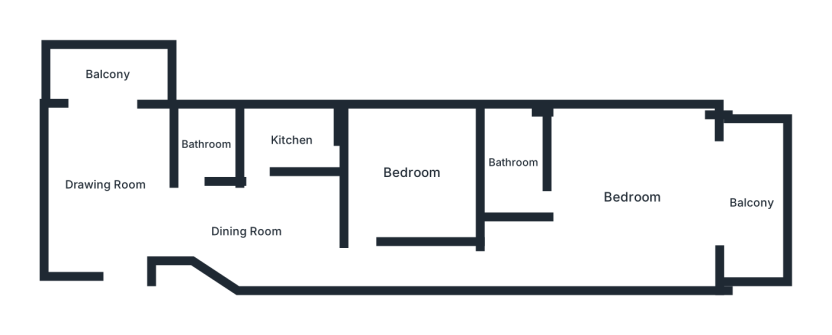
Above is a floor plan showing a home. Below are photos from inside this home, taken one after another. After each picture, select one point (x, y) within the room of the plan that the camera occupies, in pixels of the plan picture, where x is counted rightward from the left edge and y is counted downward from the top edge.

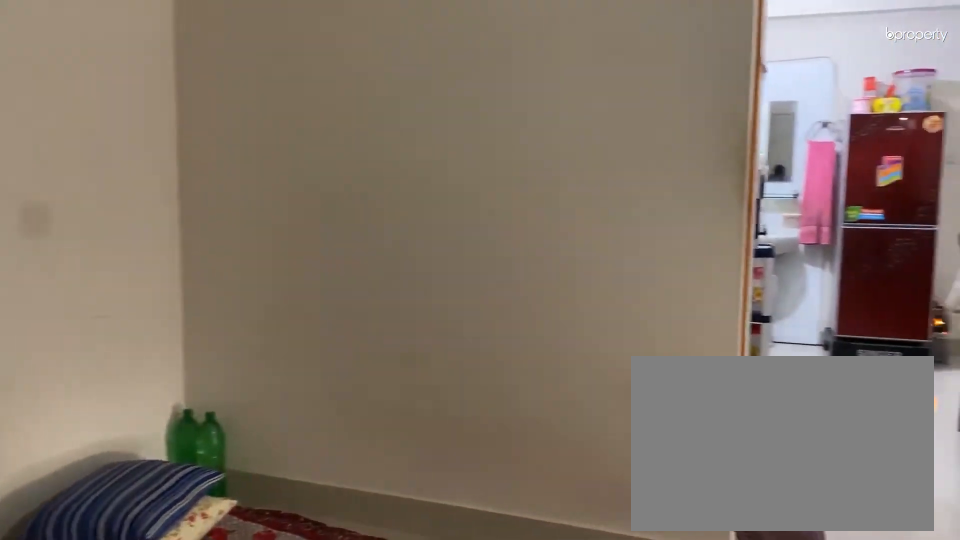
(103, 185)
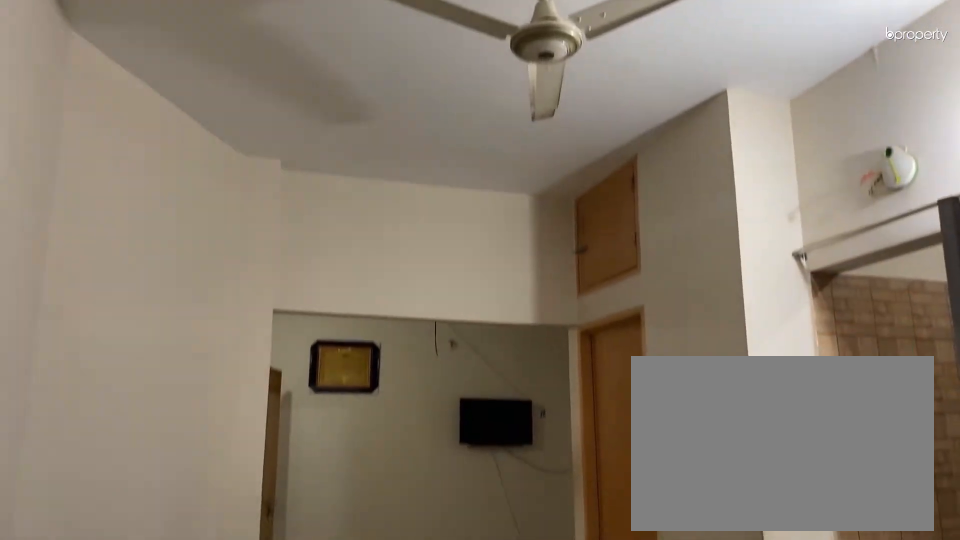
(245, 229)
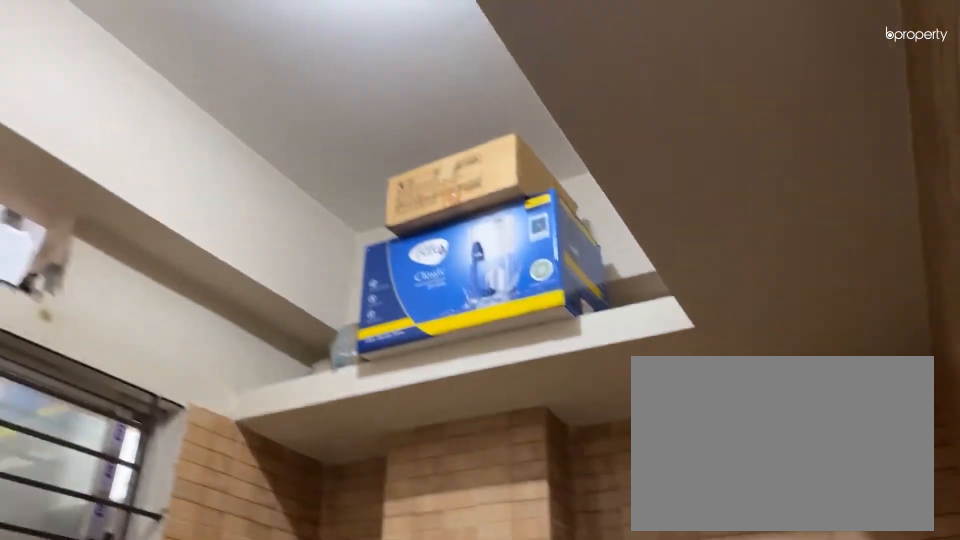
(293, 136)
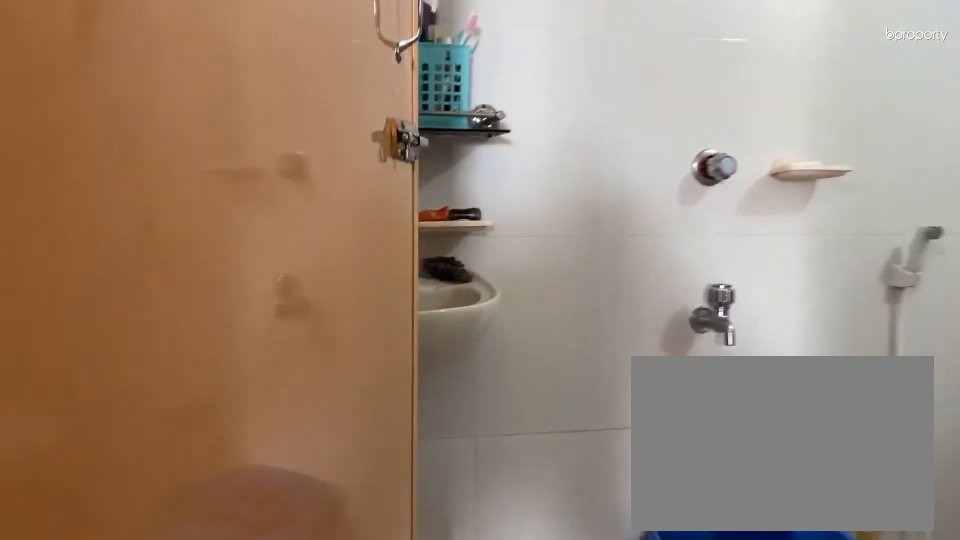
(512, 163)
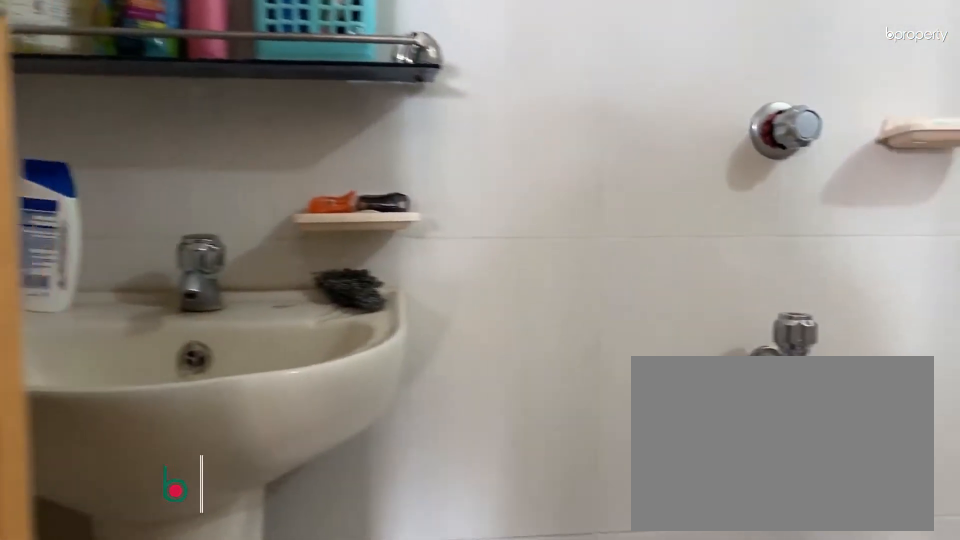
(512, 163)
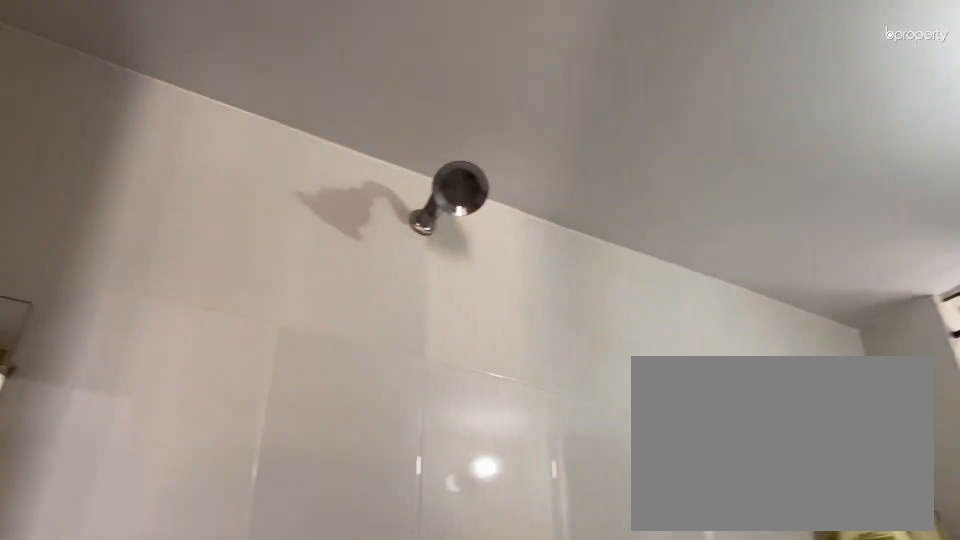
(512, 163)
